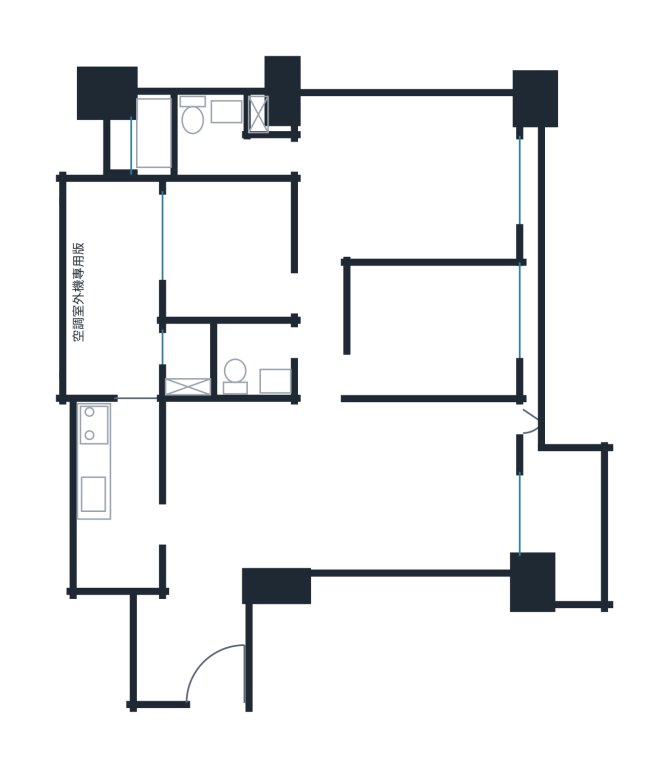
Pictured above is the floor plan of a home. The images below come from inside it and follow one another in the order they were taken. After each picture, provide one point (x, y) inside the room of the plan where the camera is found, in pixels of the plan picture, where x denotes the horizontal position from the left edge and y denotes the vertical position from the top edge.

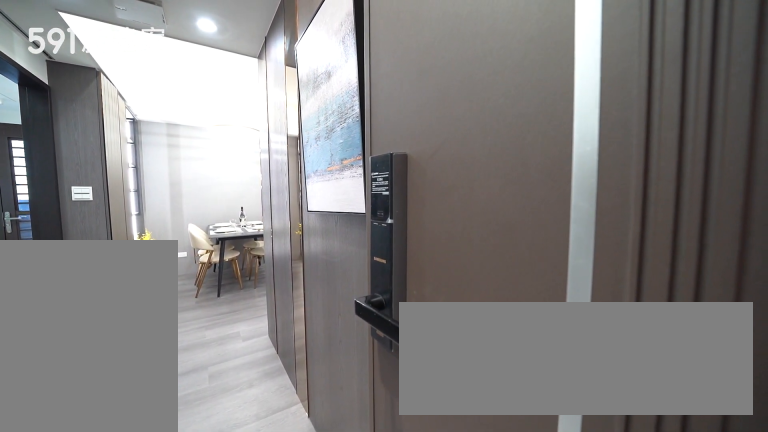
(193, 651)
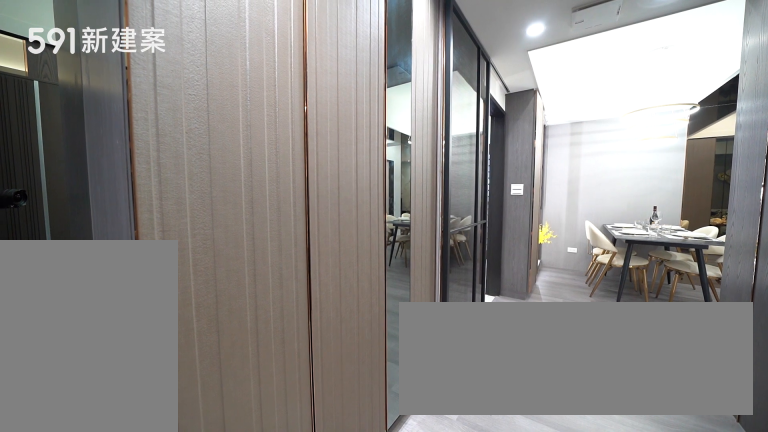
(193, 651)
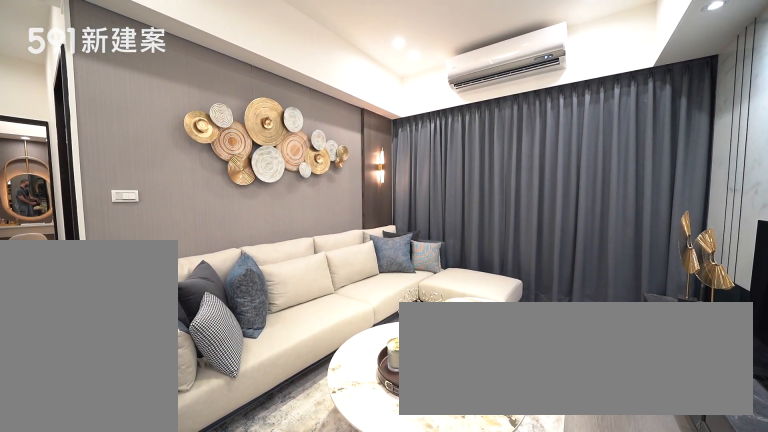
(437, 484)
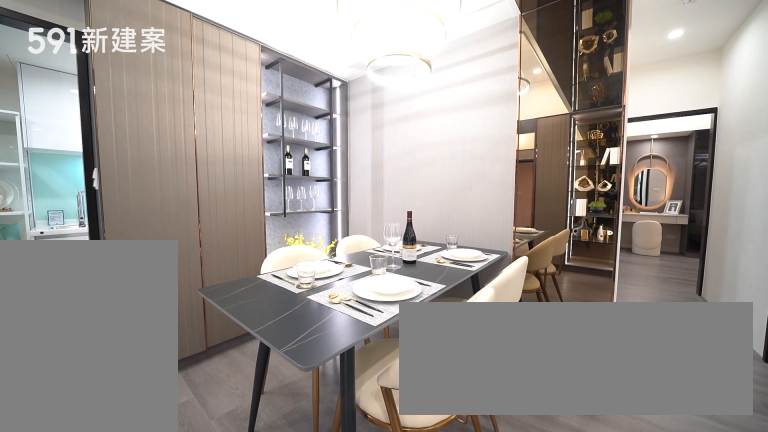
(249, 463)
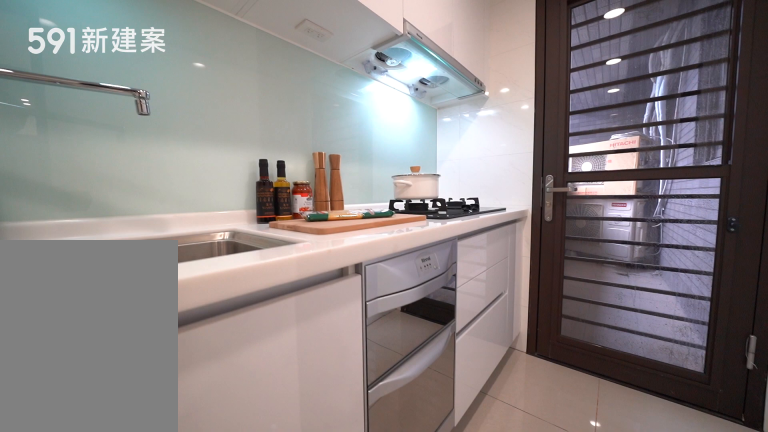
(118, 494)
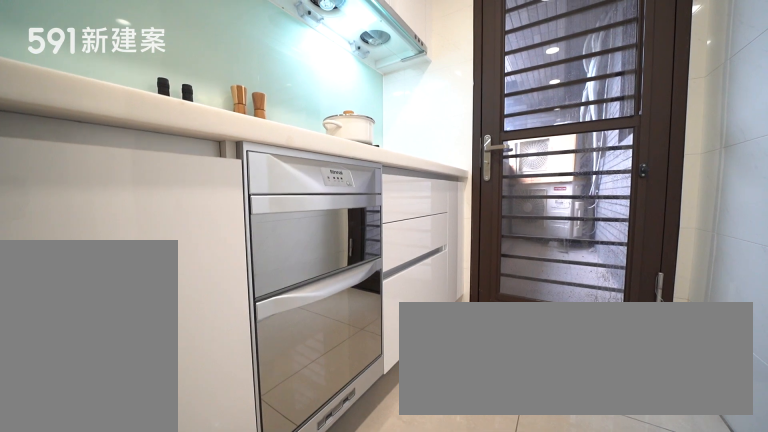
(118, 494)
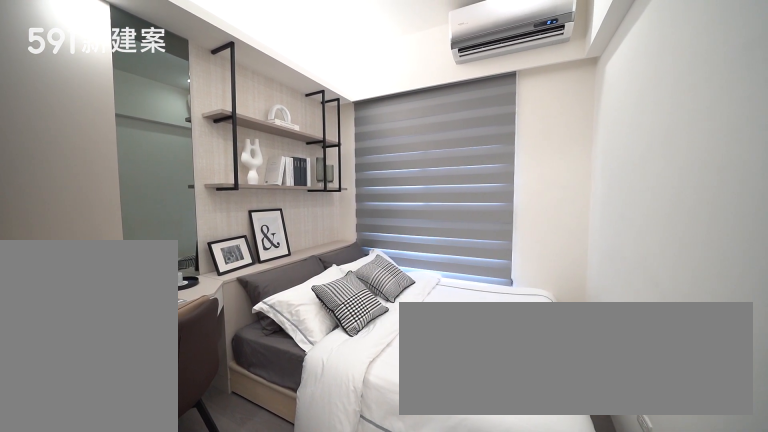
(437, 327)
